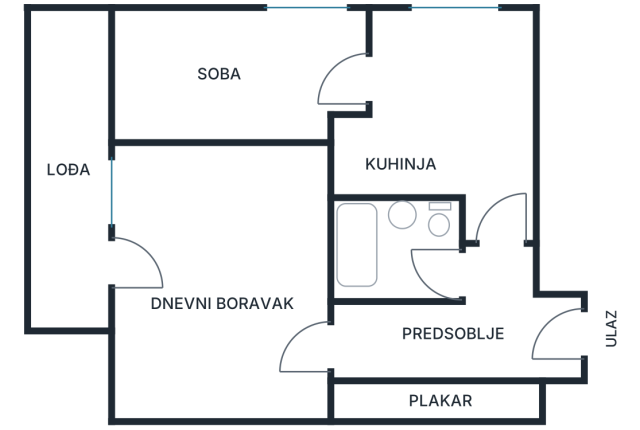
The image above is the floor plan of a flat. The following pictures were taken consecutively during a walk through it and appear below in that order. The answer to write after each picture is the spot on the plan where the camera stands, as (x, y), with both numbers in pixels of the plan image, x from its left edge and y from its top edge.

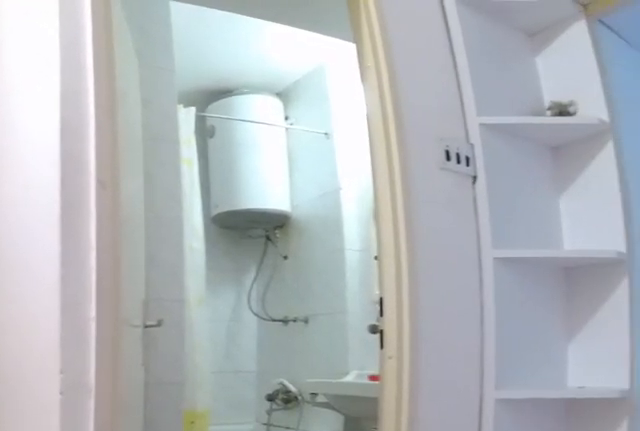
(549, 333)
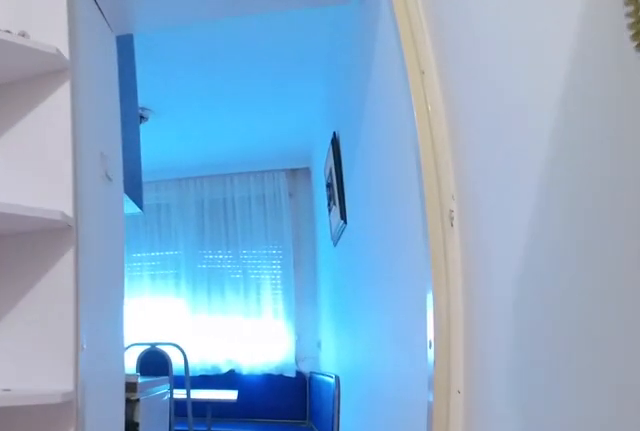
(493, 324)
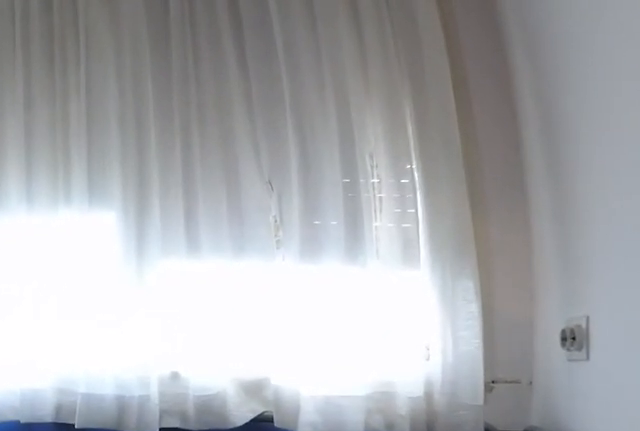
(496, 102)
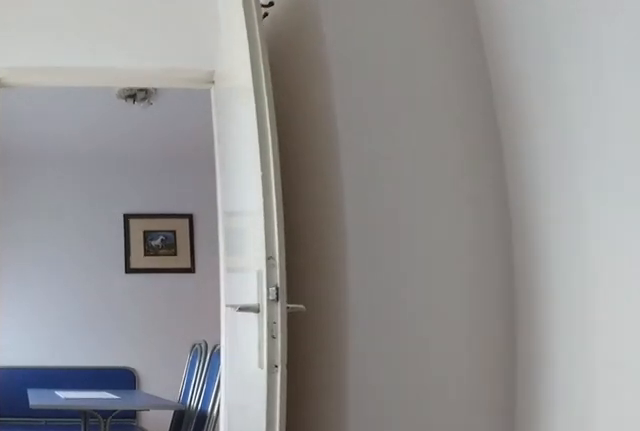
(211, 87)
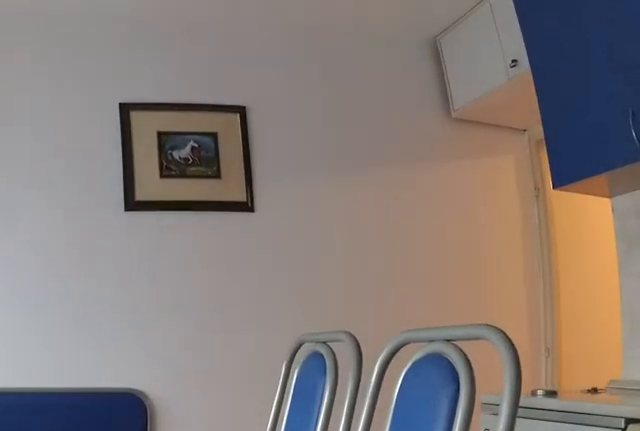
(362, 87)
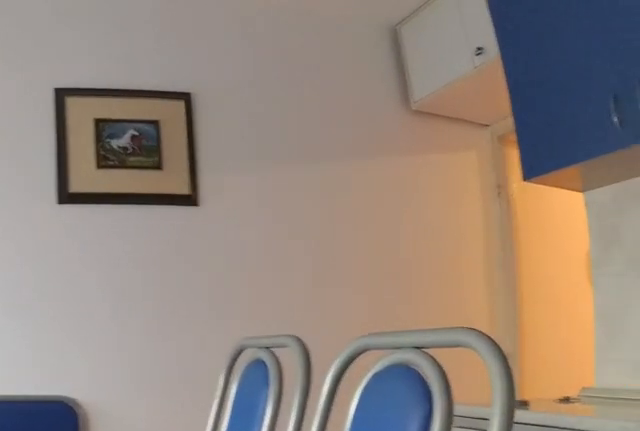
(372, 82)
